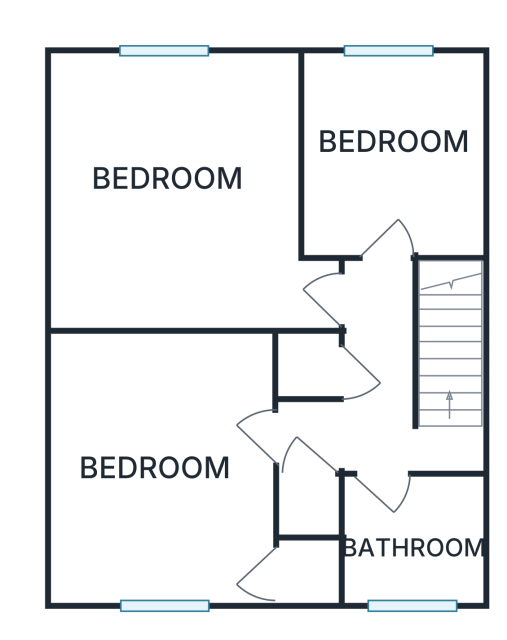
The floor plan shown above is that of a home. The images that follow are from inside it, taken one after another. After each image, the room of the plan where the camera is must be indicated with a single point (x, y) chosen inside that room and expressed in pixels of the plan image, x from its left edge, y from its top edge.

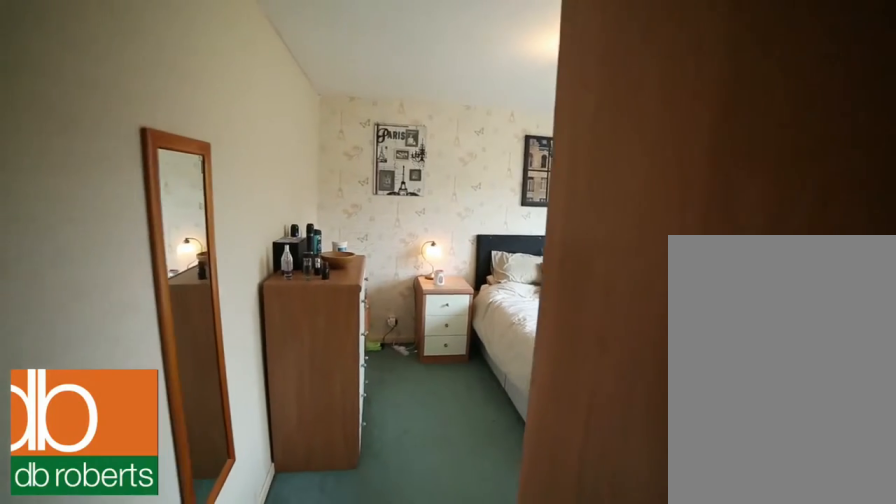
(180, 190)
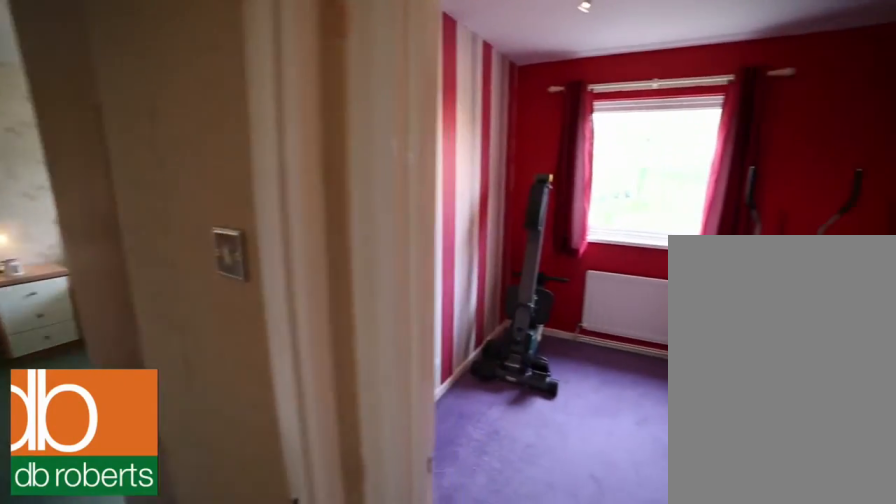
(392, 152)
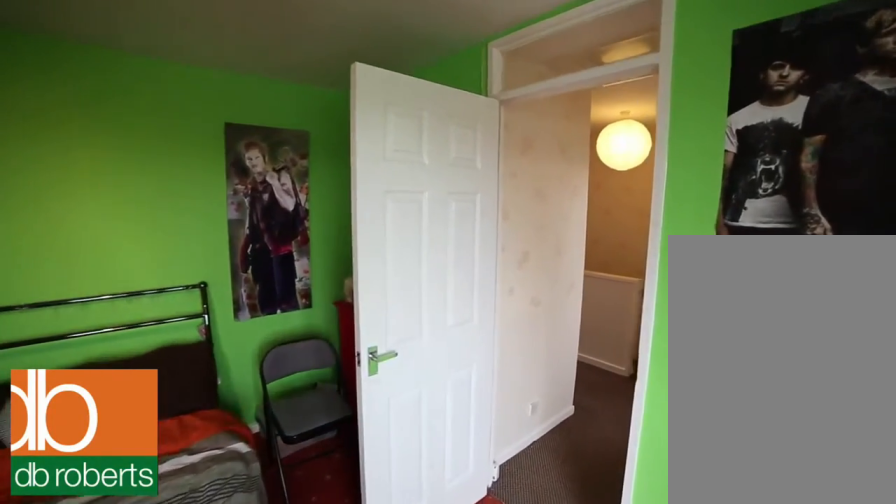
(166, 468)
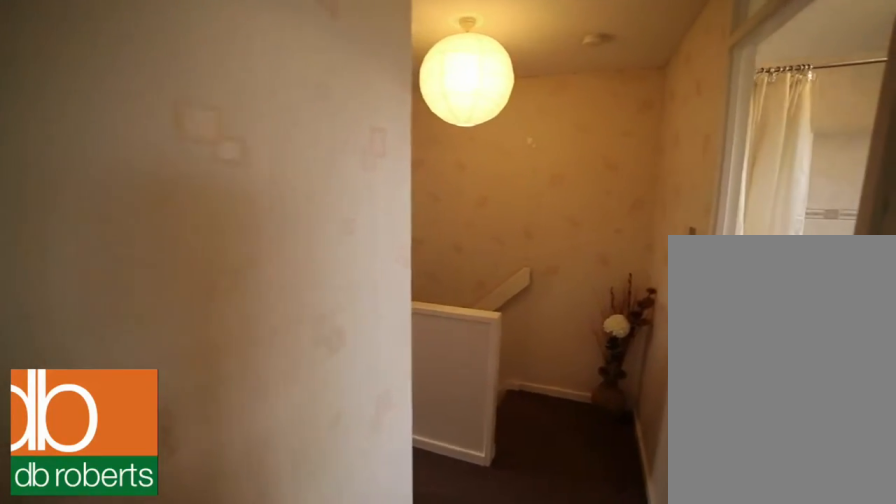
(371, 385)
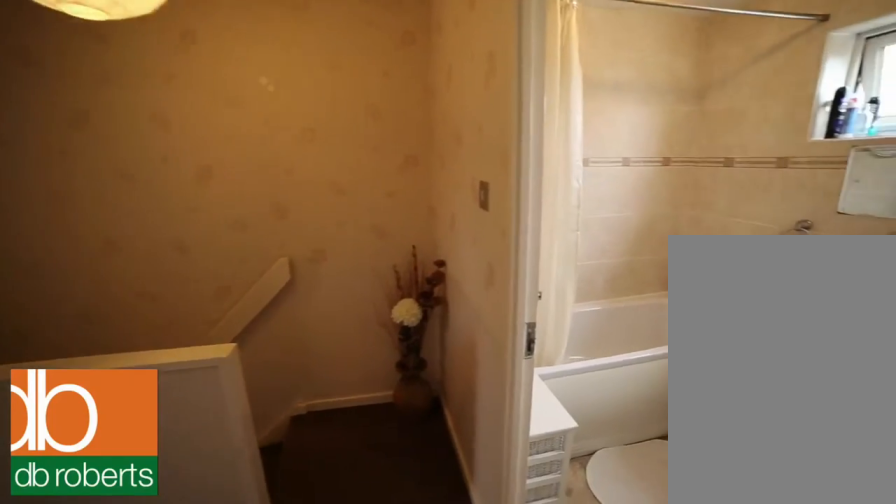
(371, 385)
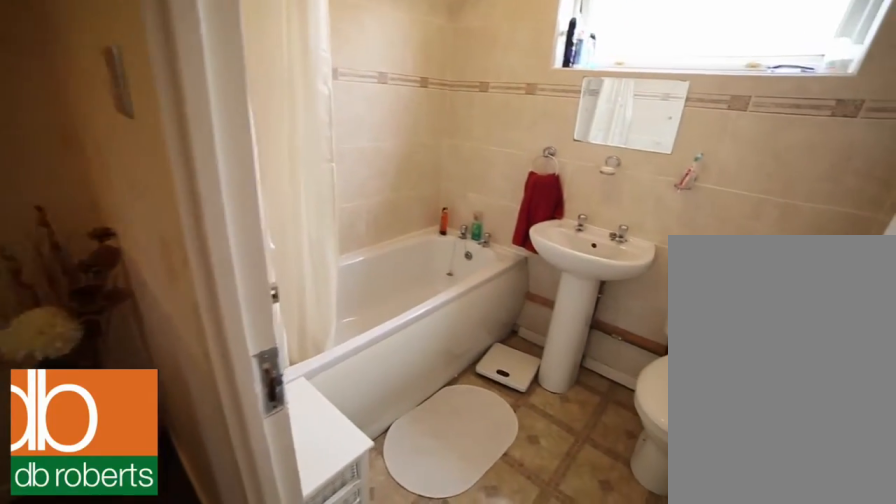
(415, 542)
